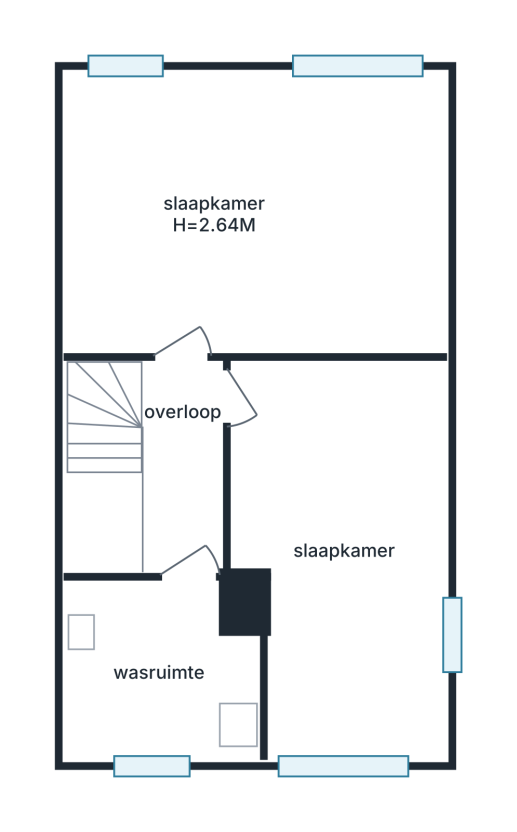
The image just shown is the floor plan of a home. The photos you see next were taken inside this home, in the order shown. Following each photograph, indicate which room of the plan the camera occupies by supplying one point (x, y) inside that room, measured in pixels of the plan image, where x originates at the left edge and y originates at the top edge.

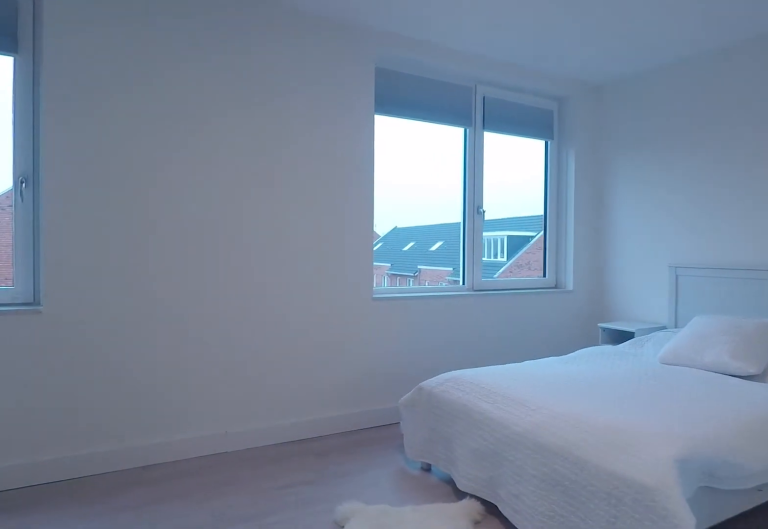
(91, 207)
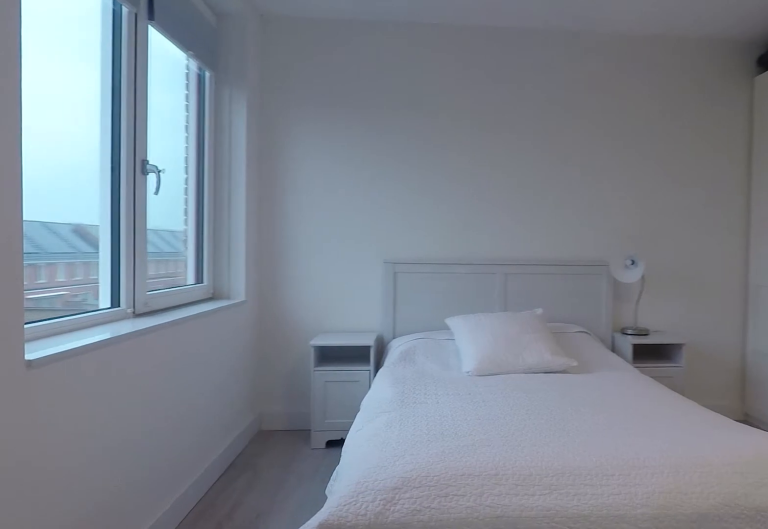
(91, 207)
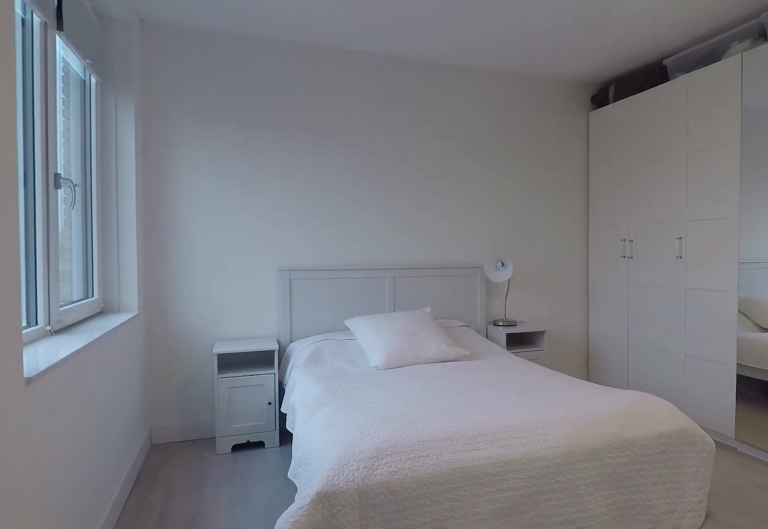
(91, 207)
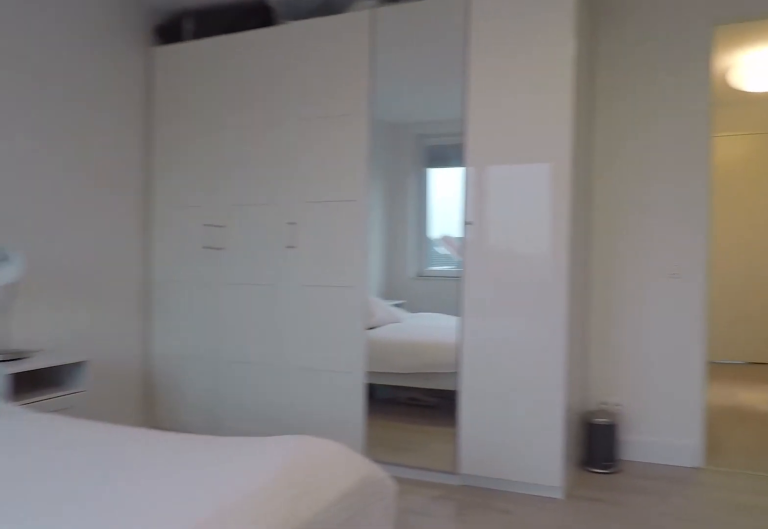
(91, 207)
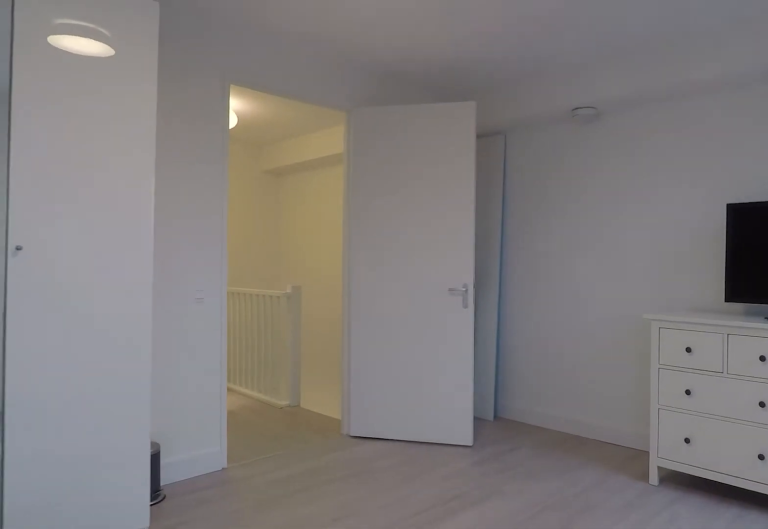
(91, 207)
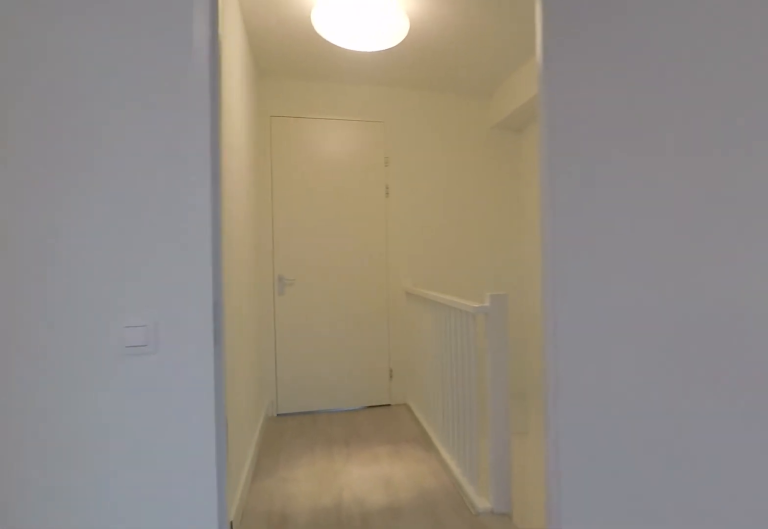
(91, 207)
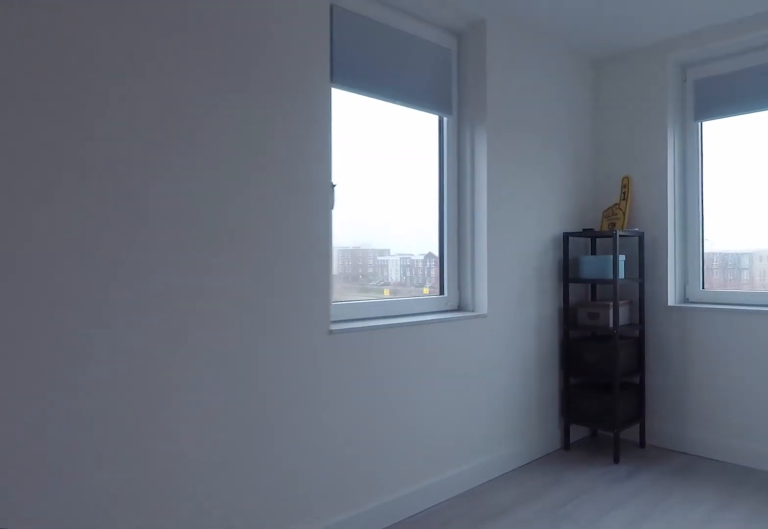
(347, 591)
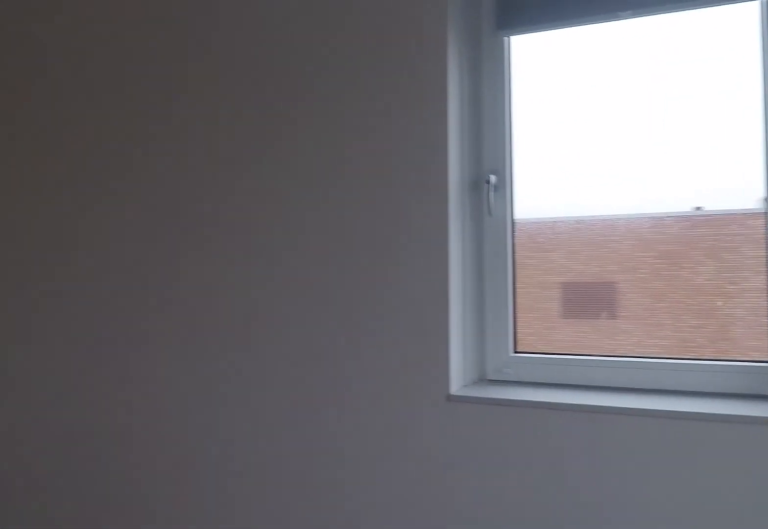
(347, 591)
